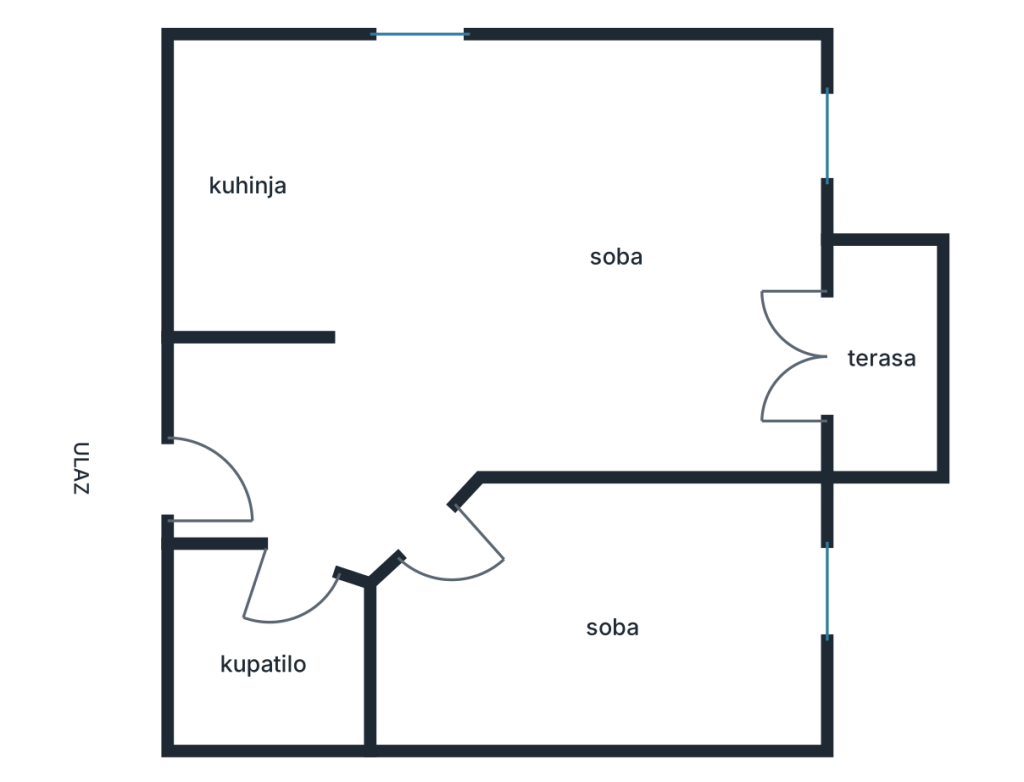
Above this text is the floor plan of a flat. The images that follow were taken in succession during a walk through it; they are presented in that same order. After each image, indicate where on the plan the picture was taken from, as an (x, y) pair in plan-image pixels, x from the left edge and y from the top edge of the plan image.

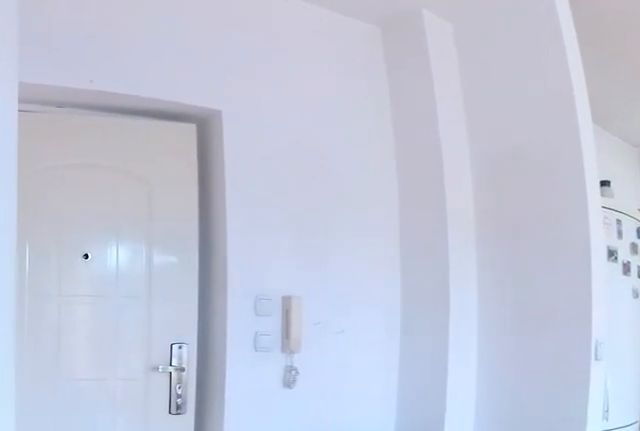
(351, 520)
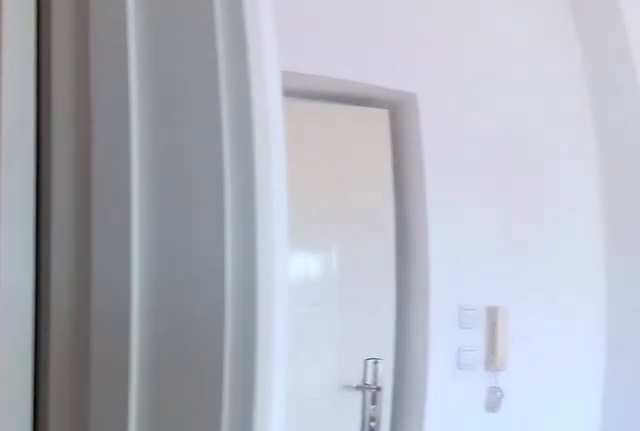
(328, 518)
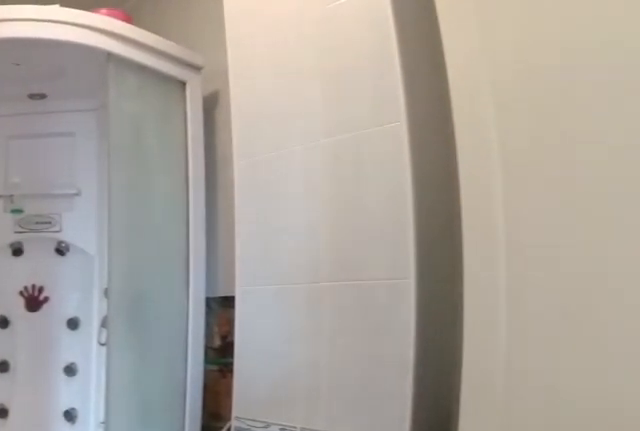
(325, 531)
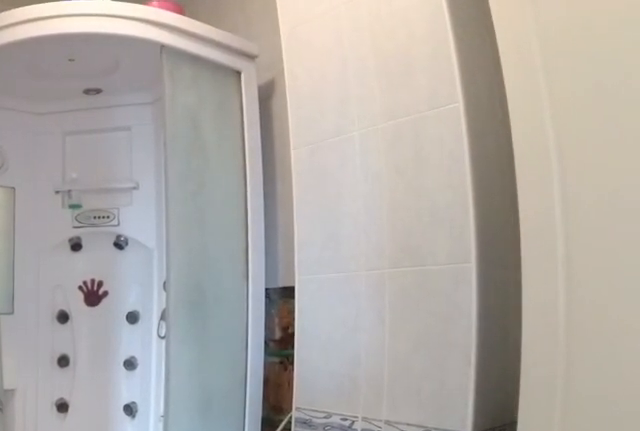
(327, 539)
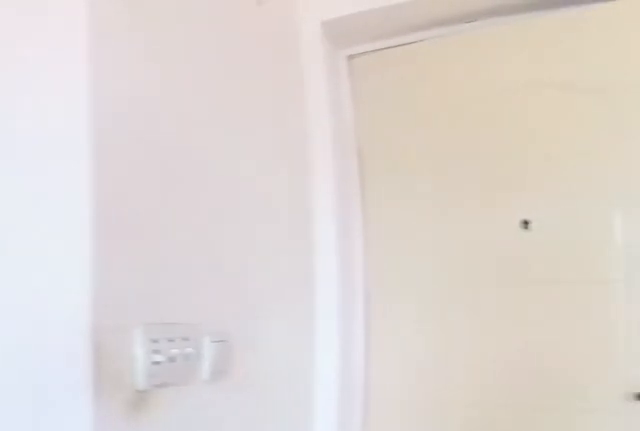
(336, 466)
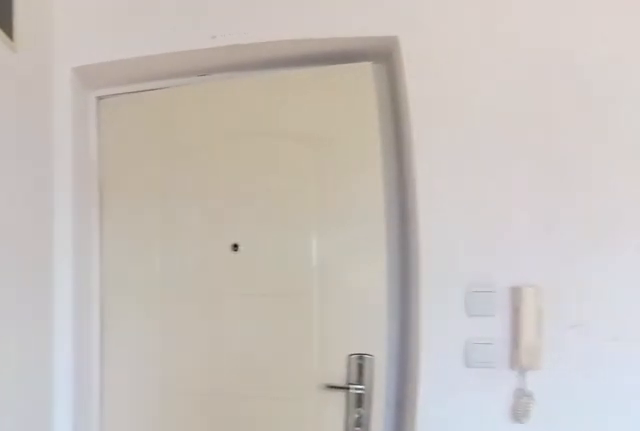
(347, 463)
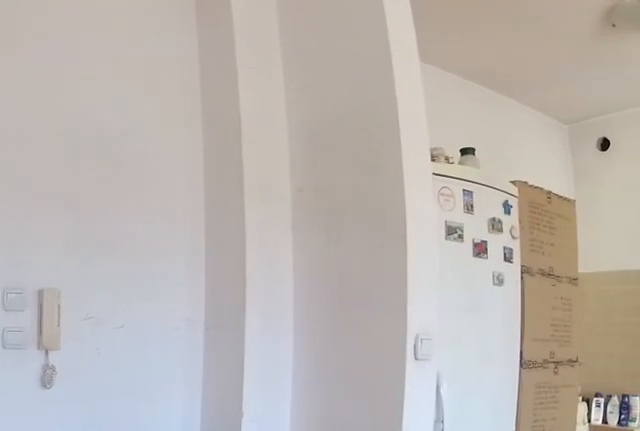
(358, 468)
